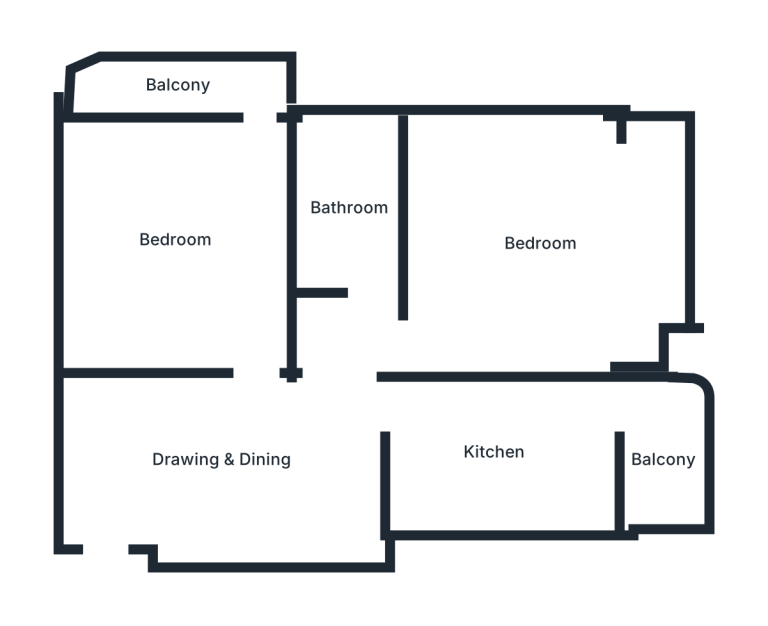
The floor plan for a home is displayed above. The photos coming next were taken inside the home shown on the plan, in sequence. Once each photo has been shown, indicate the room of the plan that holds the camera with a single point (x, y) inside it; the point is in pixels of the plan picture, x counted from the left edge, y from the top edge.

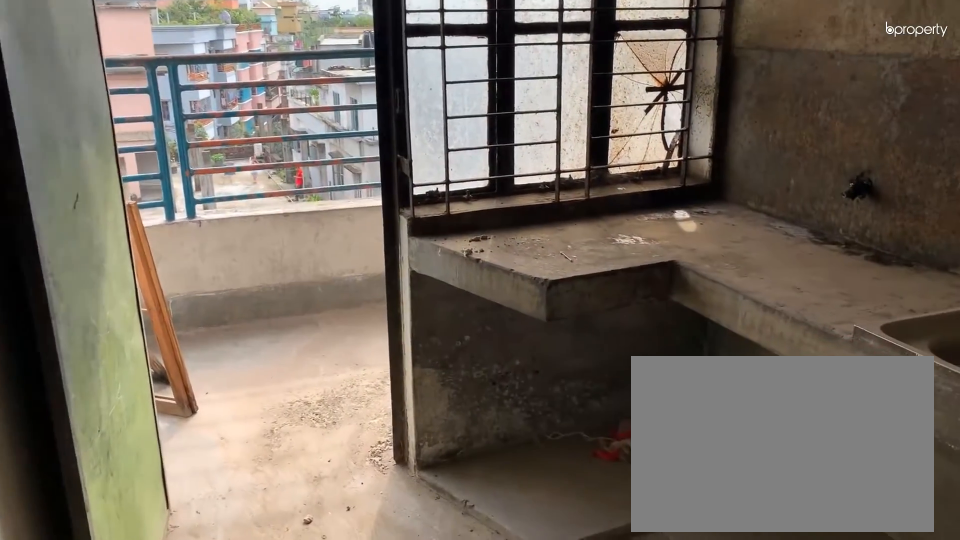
(493, 453)
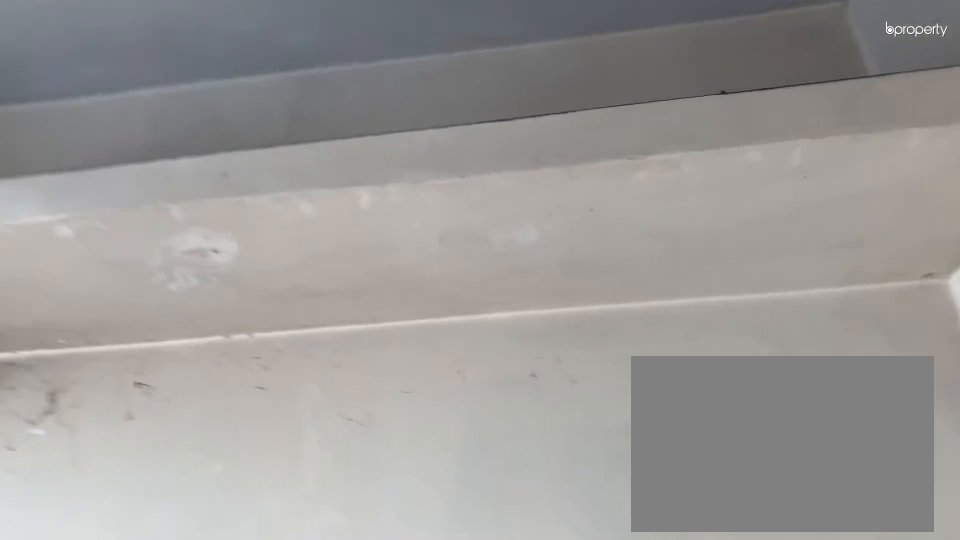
(493, 453)
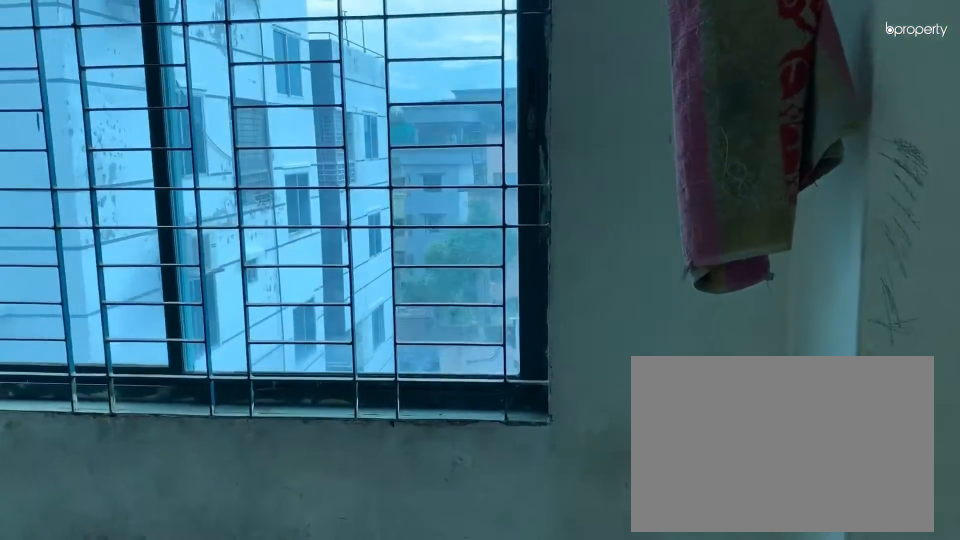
(538, 243)
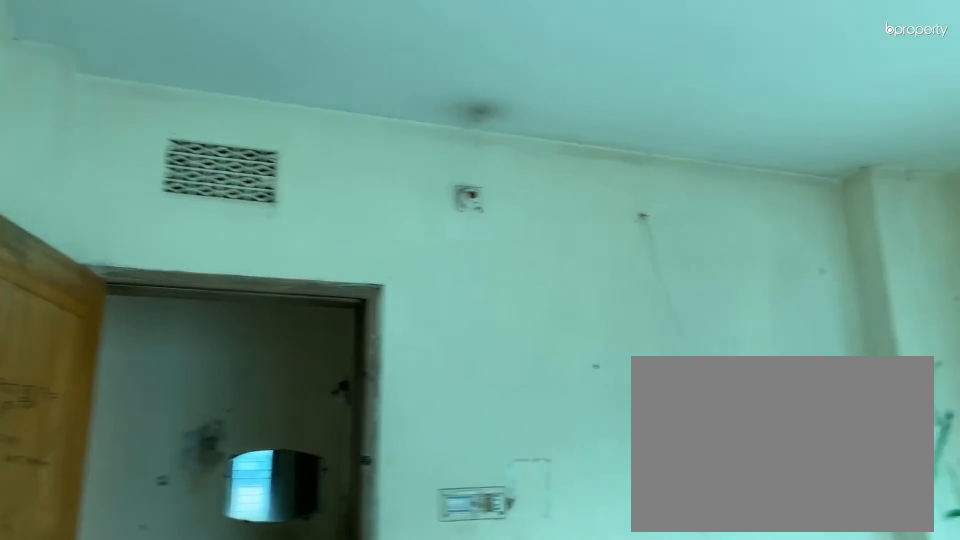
(537, 242)
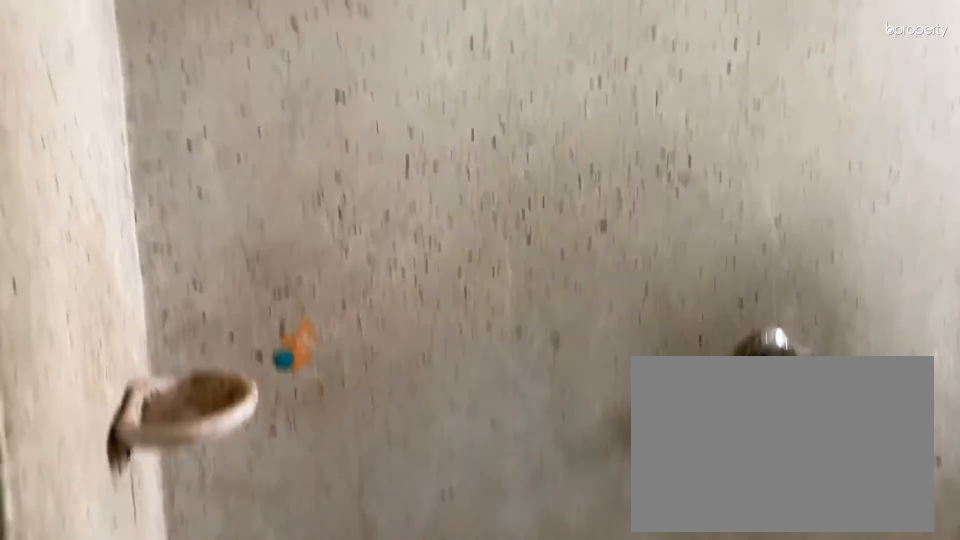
(350, 208)
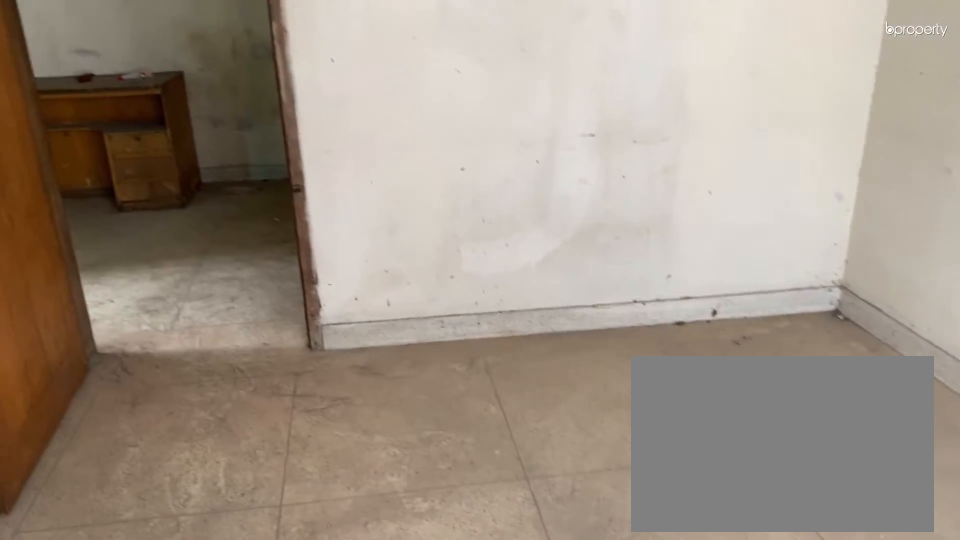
(174, 242)
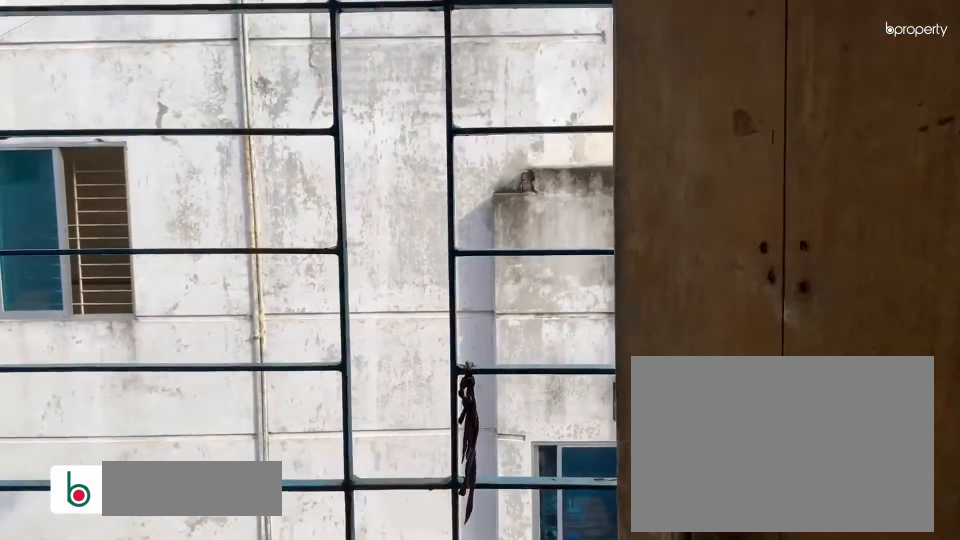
(178, 86)
